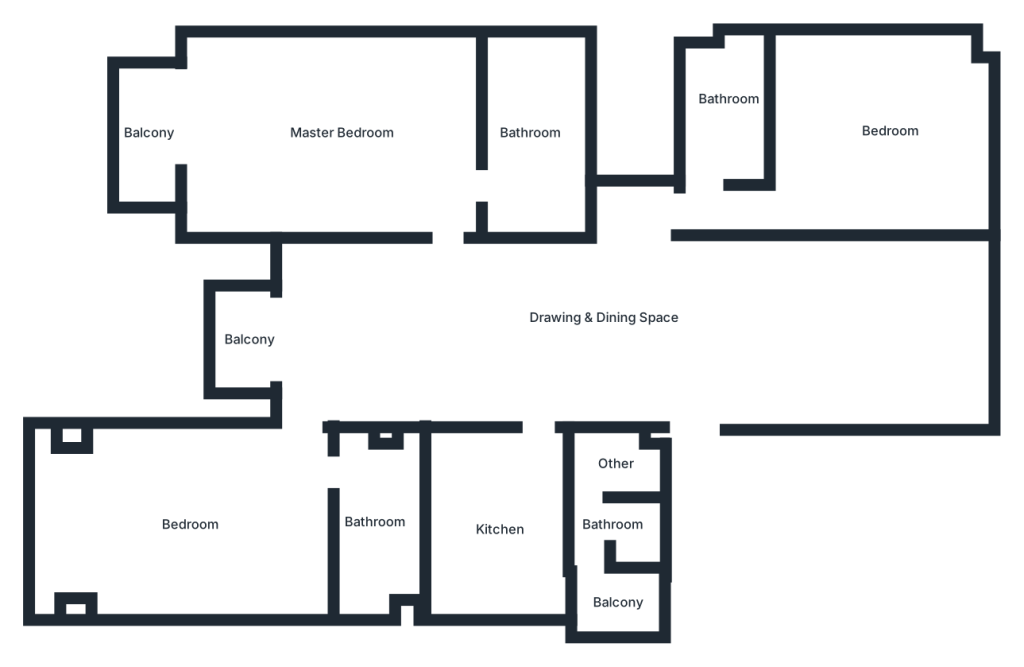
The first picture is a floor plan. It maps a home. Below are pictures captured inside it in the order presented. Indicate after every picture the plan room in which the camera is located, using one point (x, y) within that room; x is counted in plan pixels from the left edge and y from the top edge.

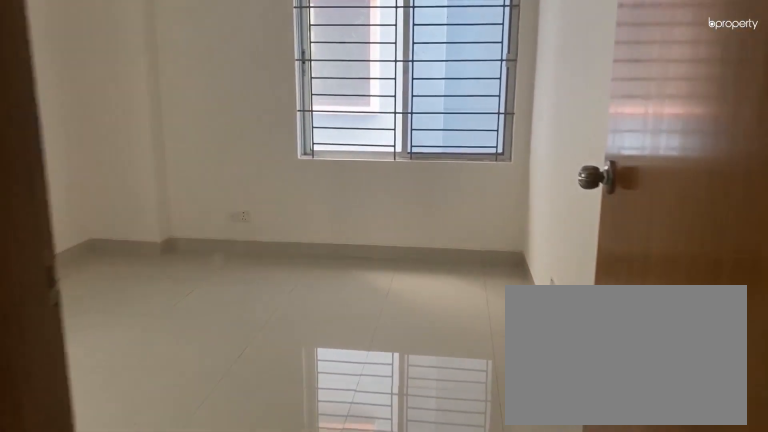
(738, 210)
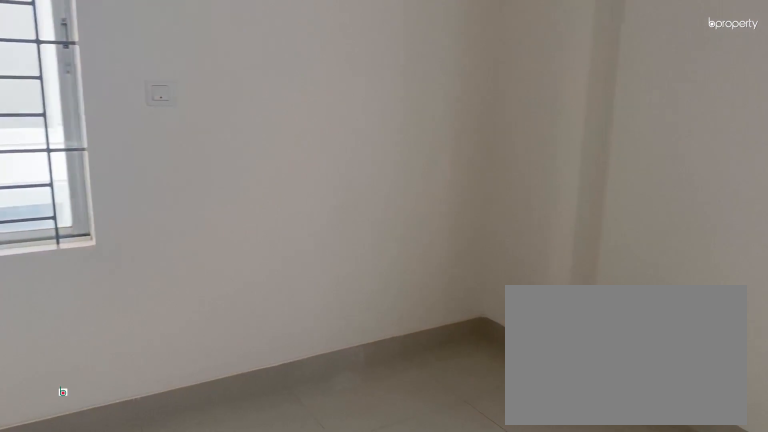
(850, 132)
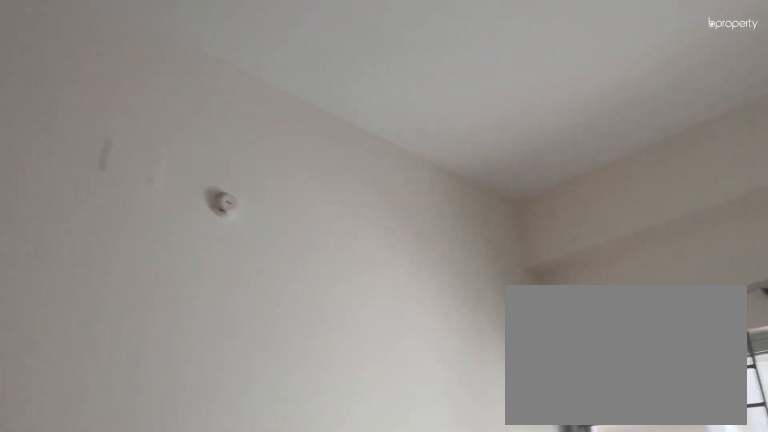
(850, 132)
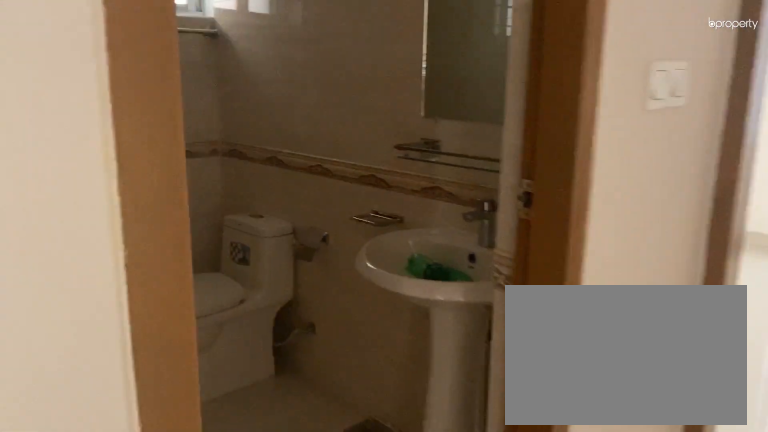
(725, 121)
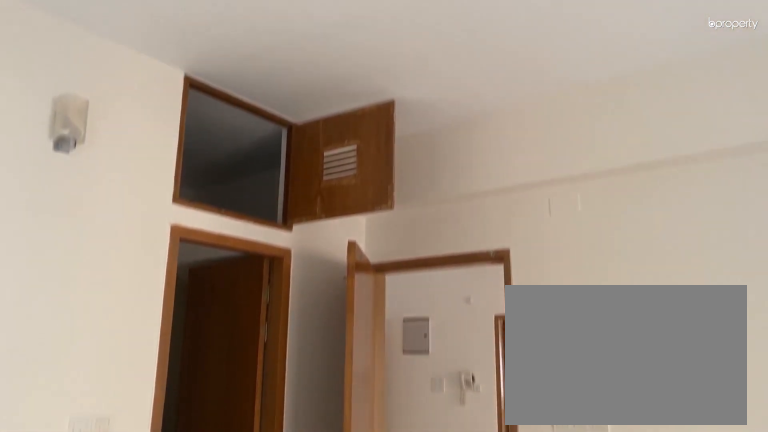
(357, 130)
